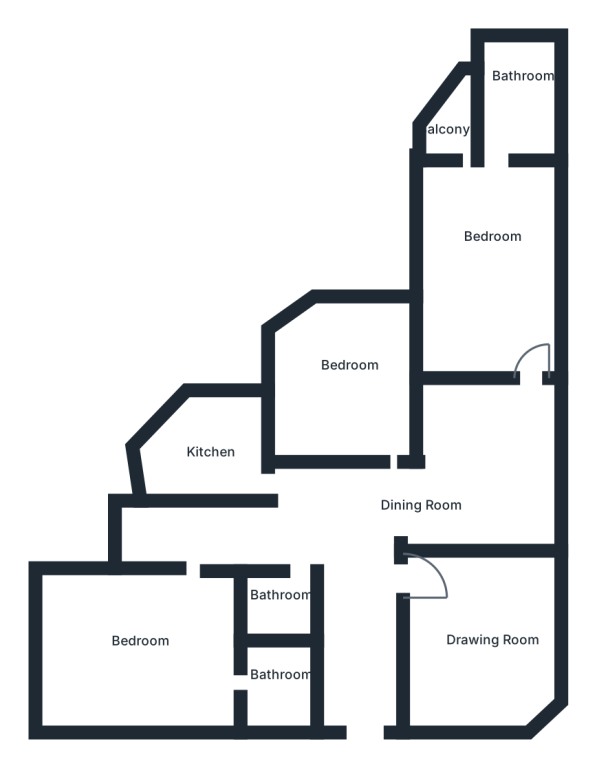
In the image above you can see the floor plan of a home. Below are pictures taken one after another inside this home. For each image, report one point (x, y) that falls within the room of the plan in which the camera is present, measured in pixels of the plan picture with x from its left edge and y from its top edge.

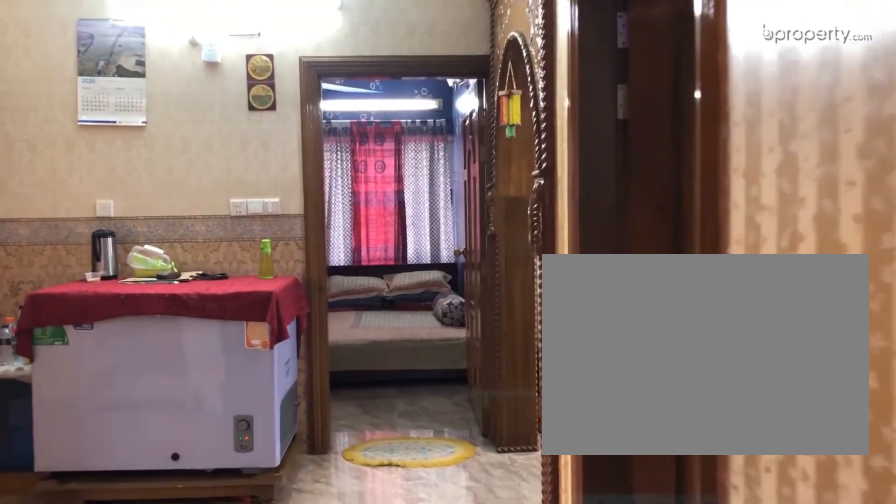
(366, 570)
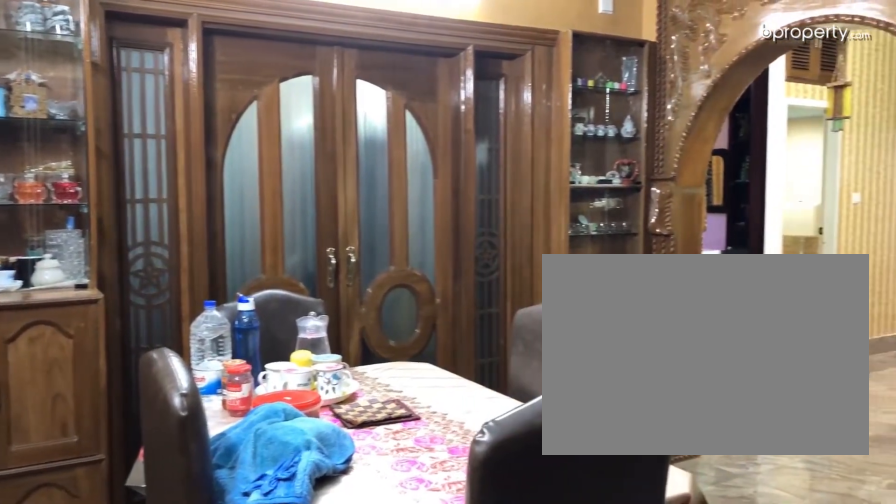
(487, 487)
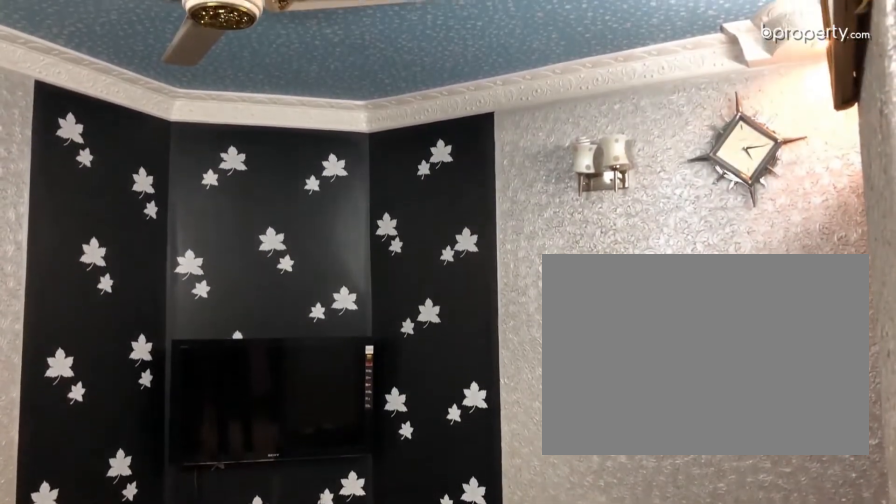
(489, 641)
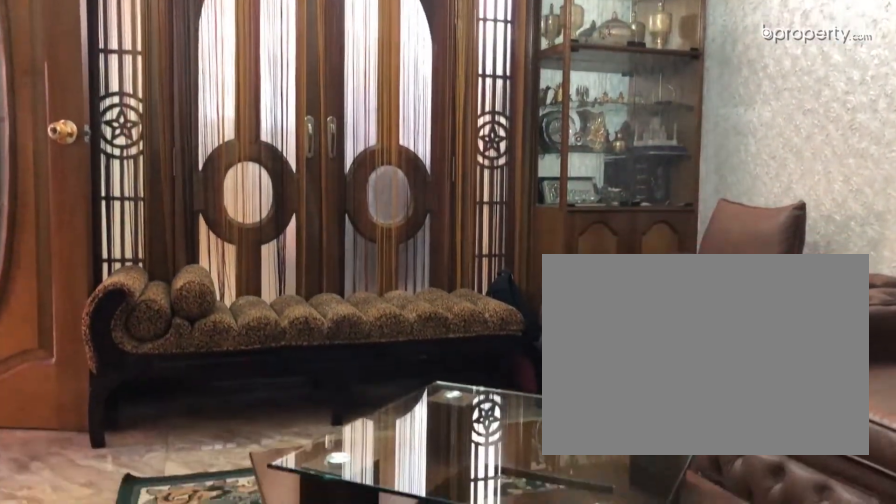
(486, 637)
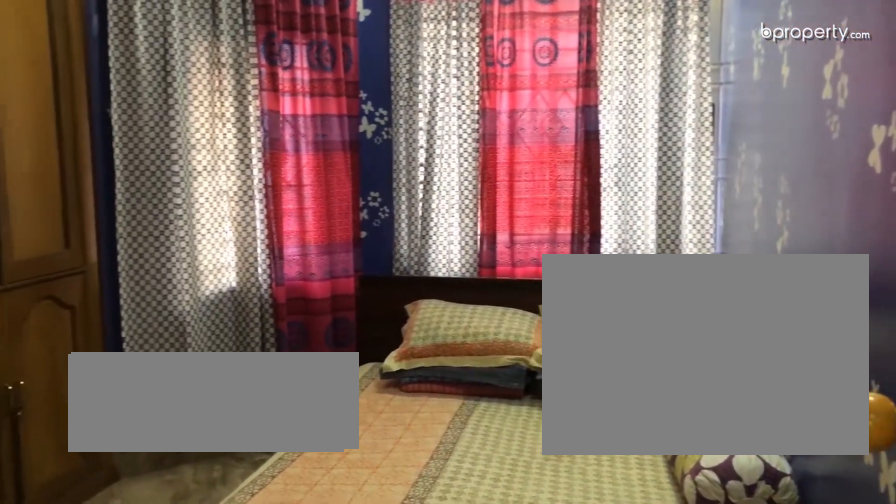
(351, 382)
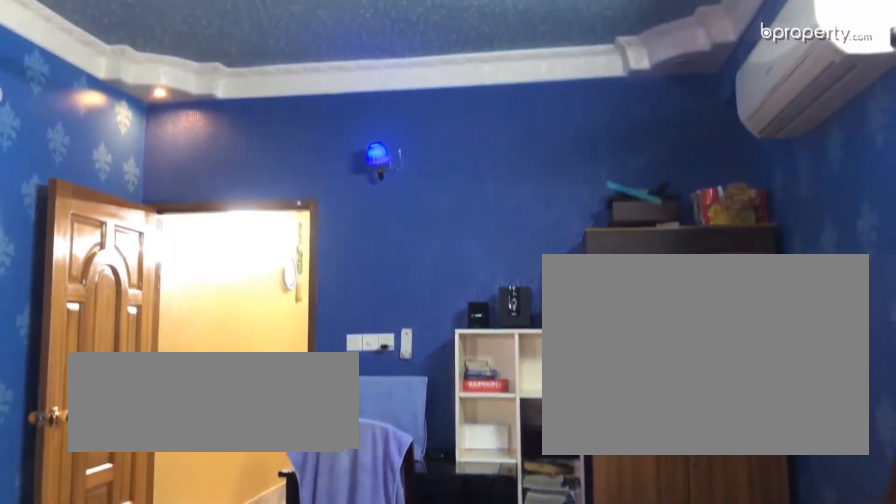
(507, 242)
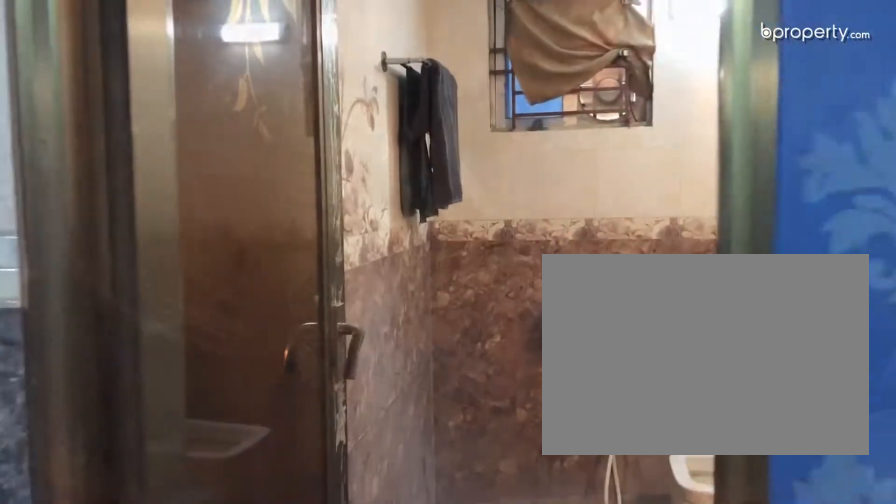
(507, 242)
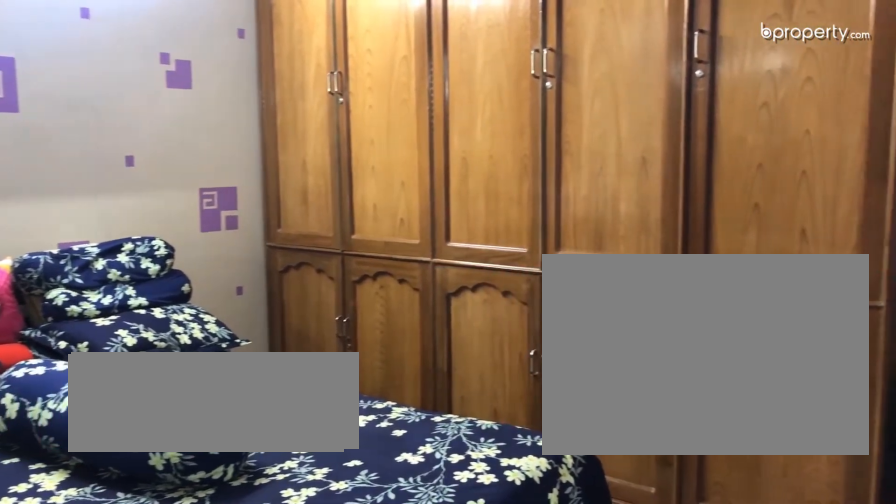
(152, 657)
